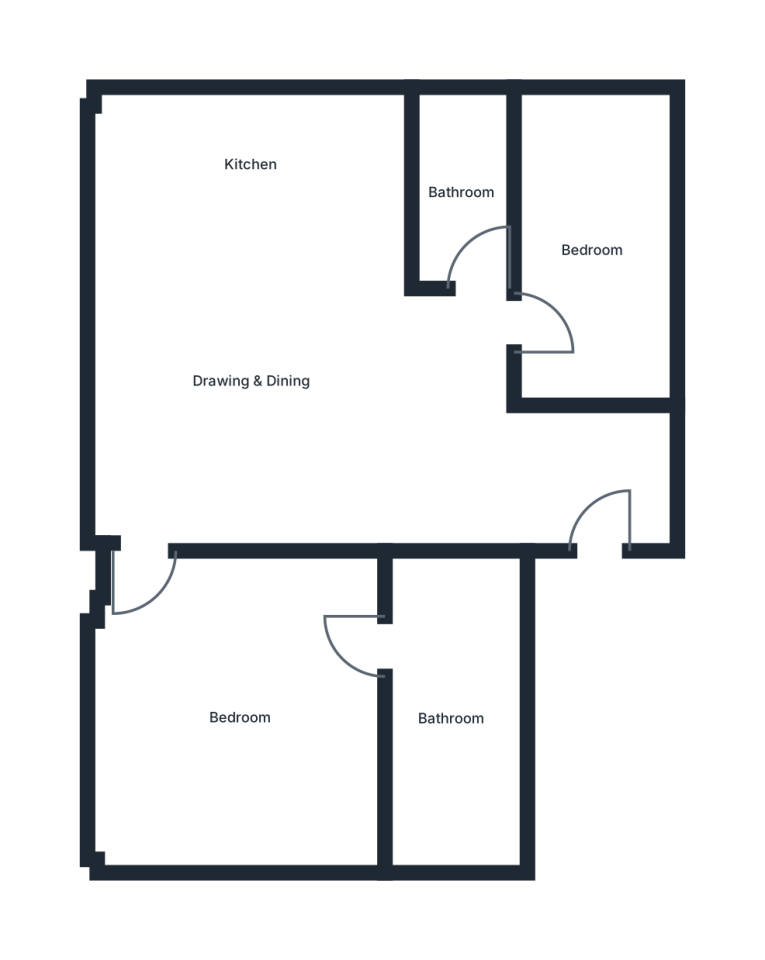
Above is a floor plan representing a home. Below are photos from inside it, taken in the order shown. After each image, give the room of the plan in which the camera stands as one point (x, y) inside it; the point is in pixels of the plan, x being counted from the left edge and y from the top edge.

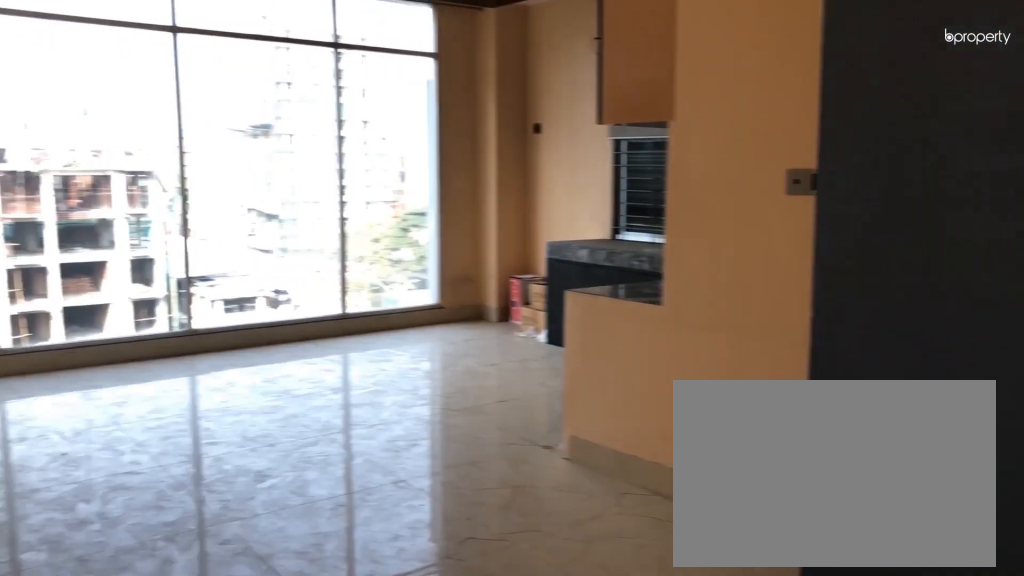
(514, 485)
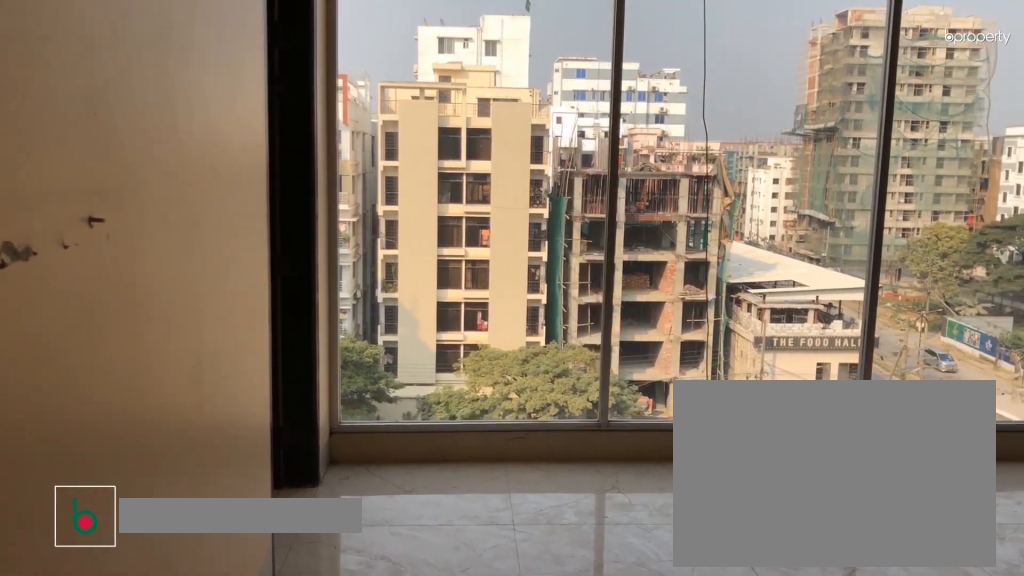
(251, 385)
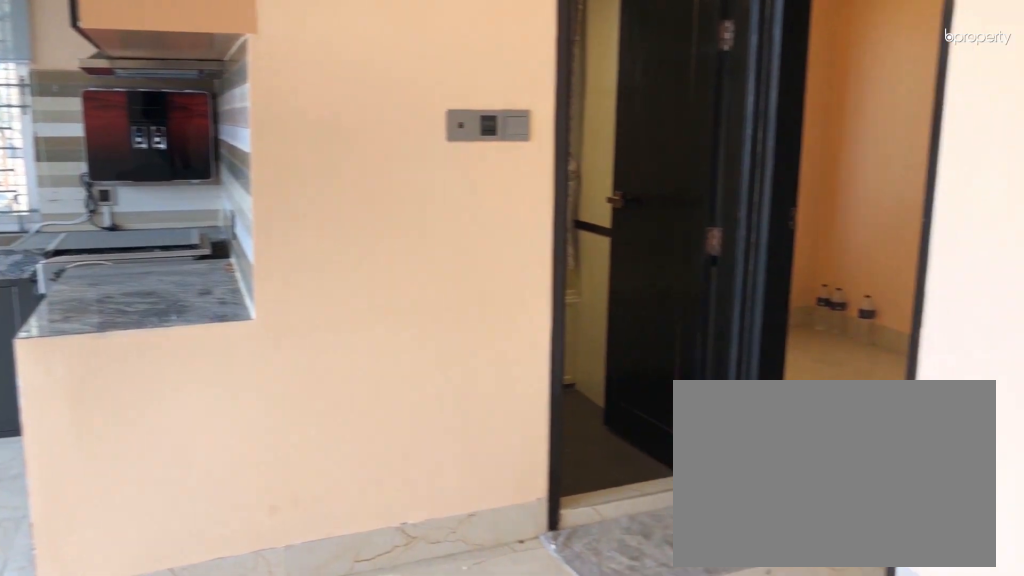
(251, 385)
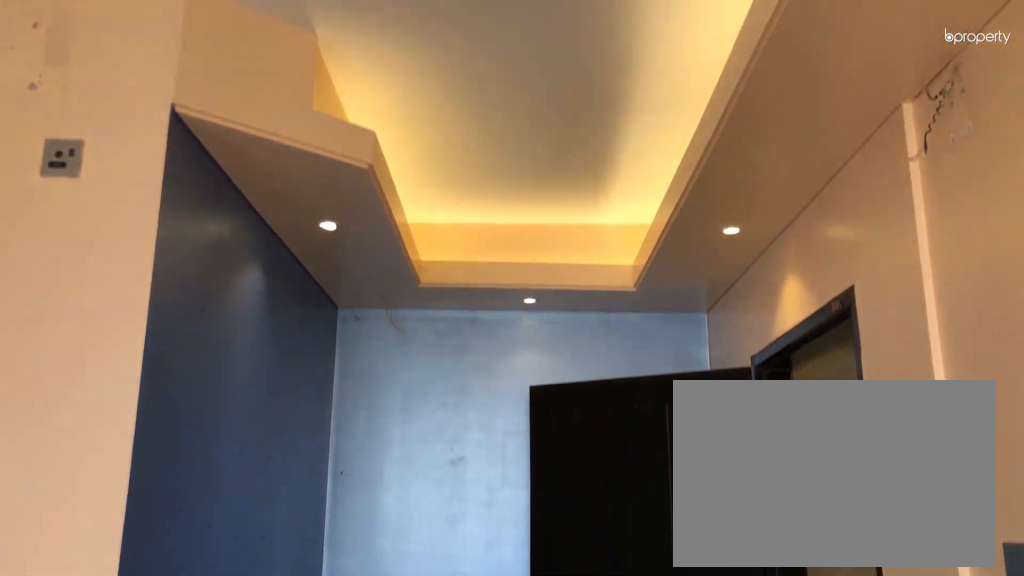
(251, 385)
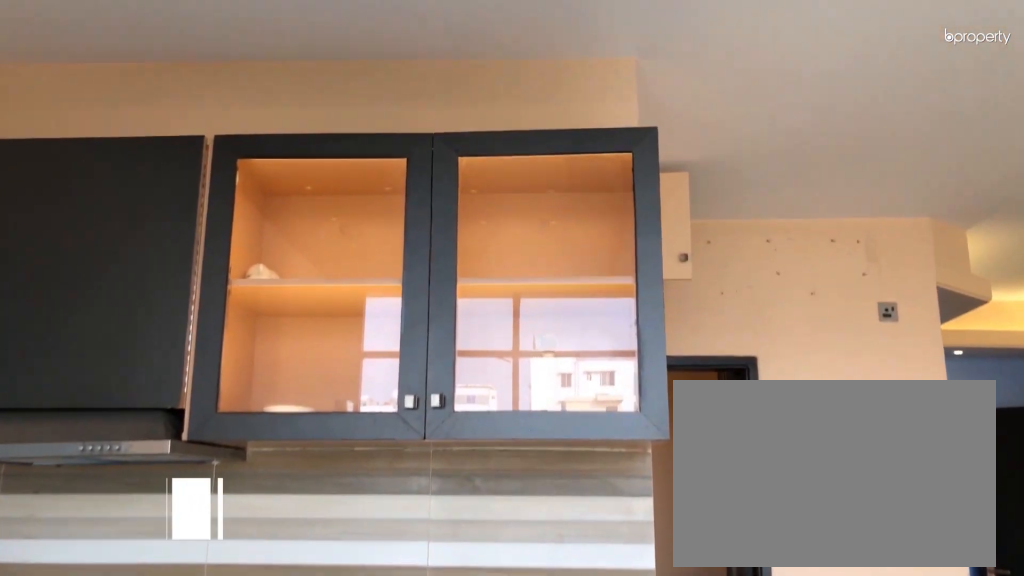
(252, 161)
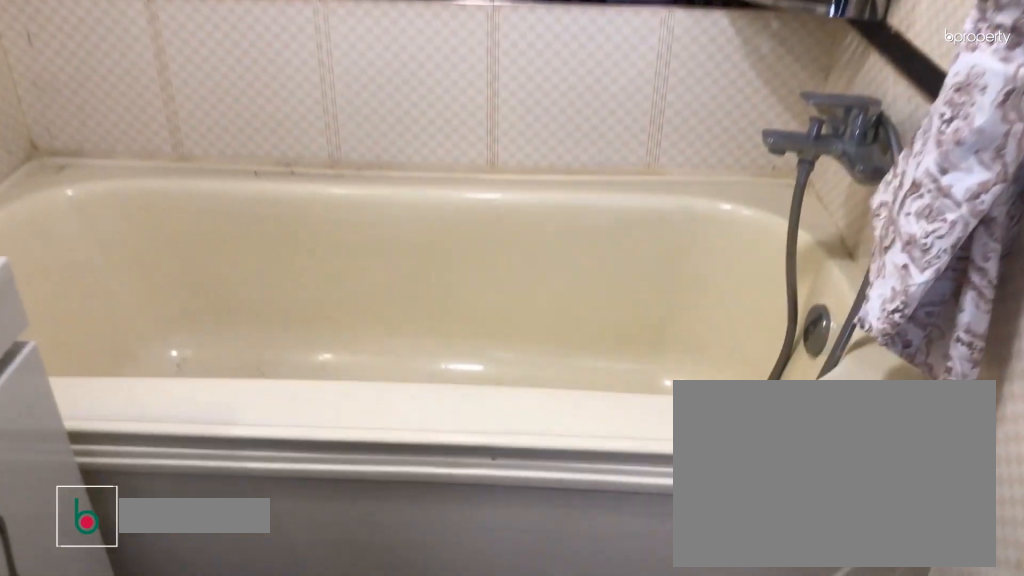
(463, 192)
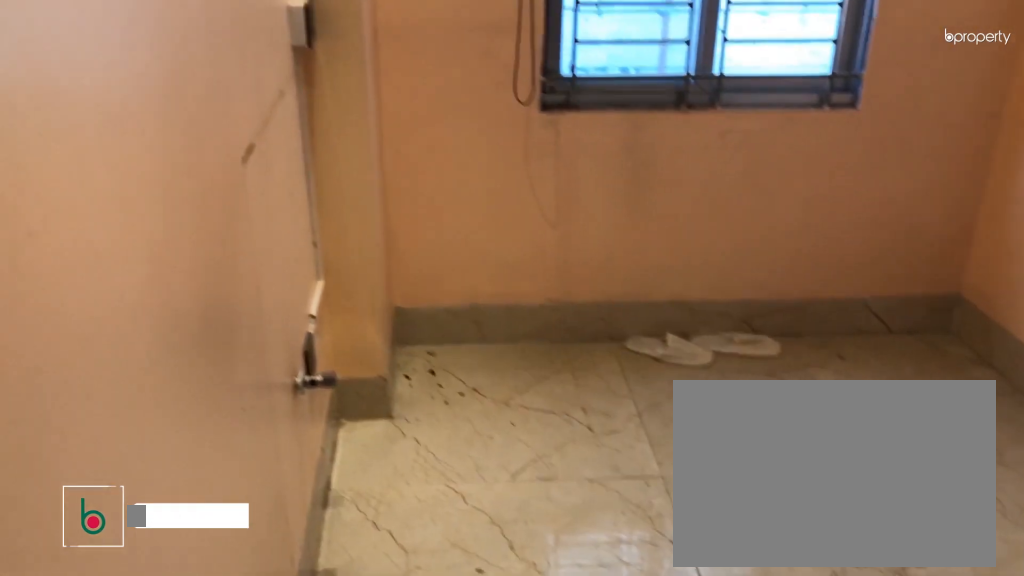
(597, 254)
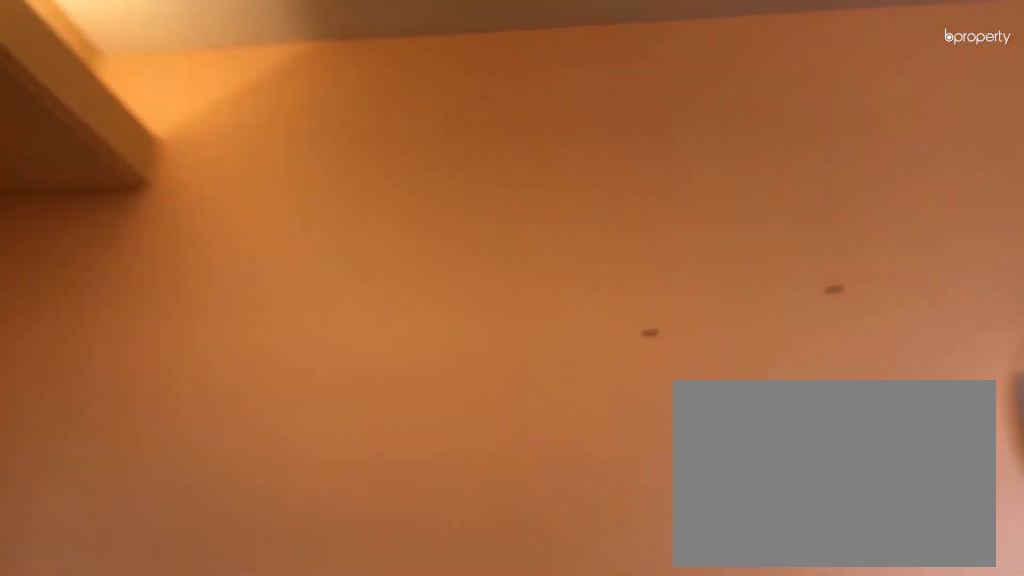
(600, 254)
